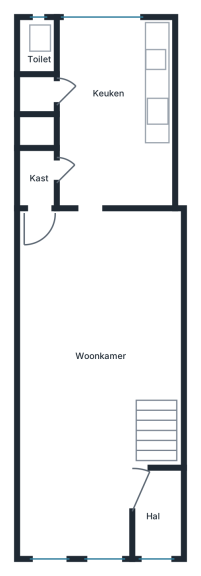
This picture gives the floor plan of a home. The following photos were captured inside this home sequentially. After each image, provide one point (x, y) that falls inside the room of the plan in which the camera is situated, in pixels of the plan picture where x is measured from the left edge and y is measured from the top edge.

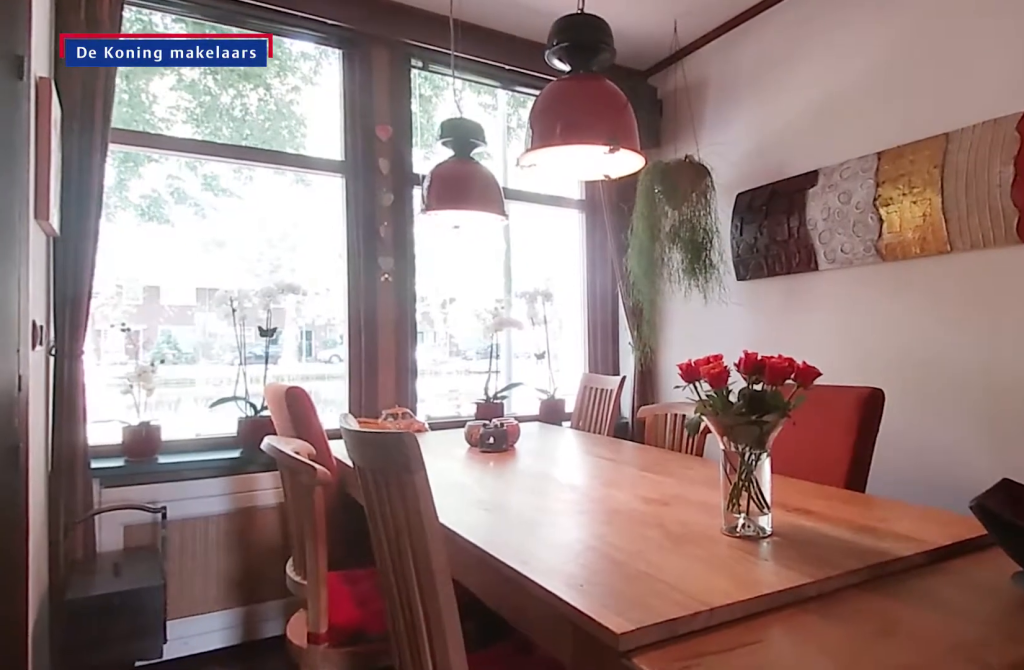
(85, 410)
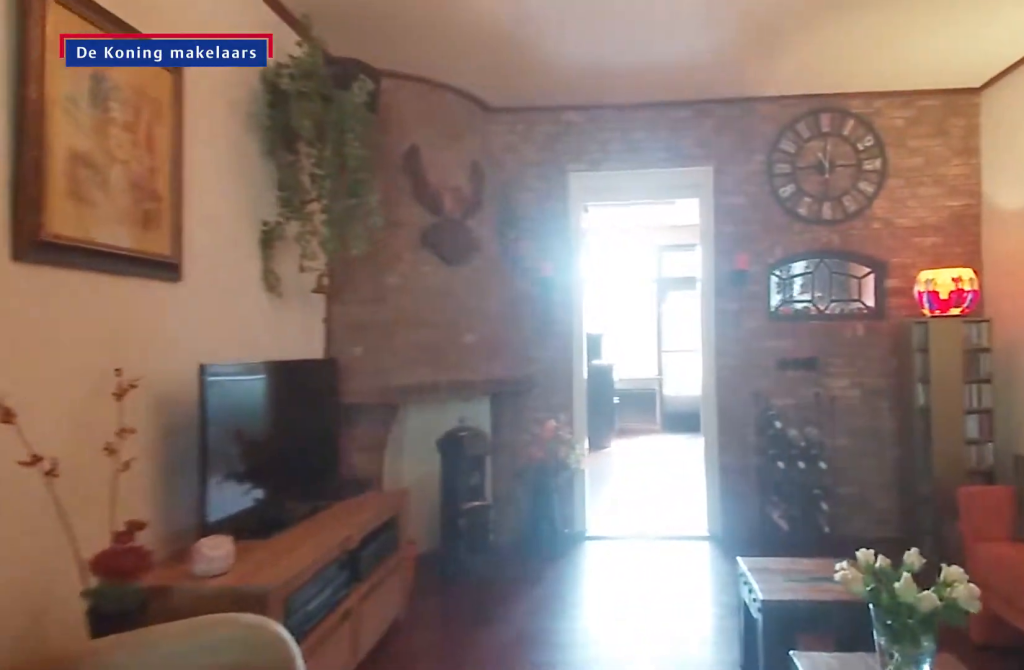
(85, 410)
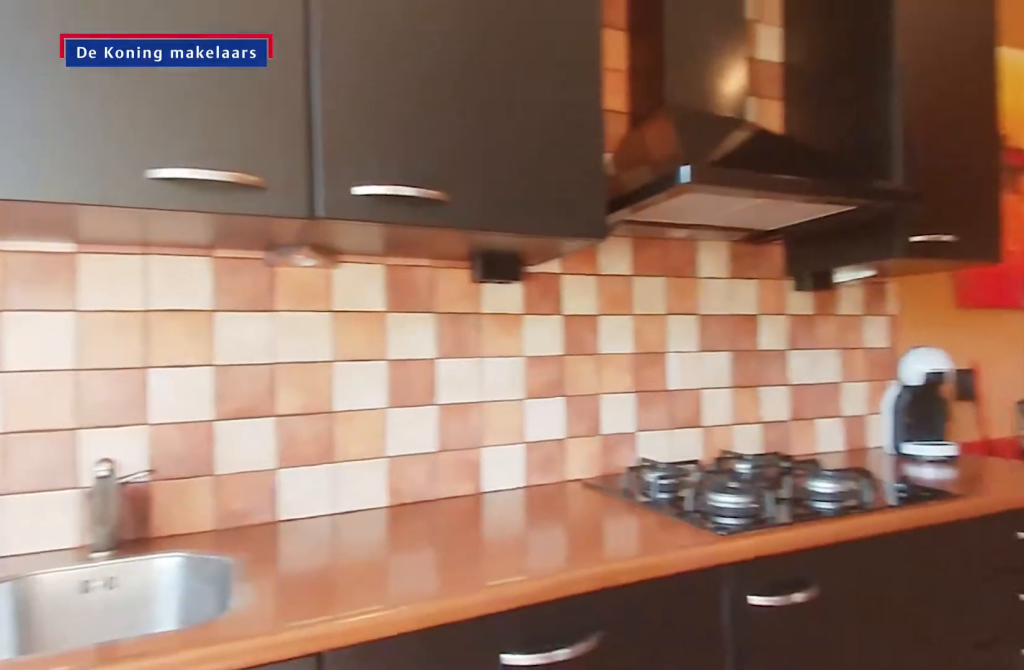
(91, 70)
